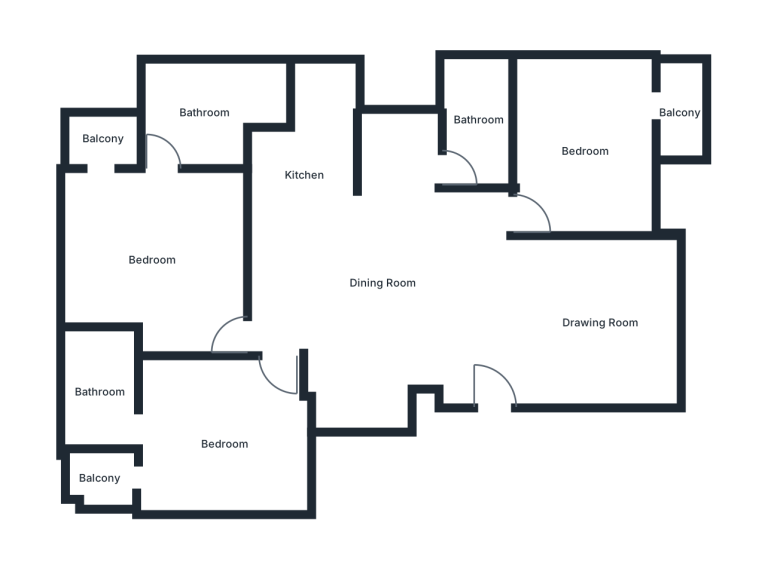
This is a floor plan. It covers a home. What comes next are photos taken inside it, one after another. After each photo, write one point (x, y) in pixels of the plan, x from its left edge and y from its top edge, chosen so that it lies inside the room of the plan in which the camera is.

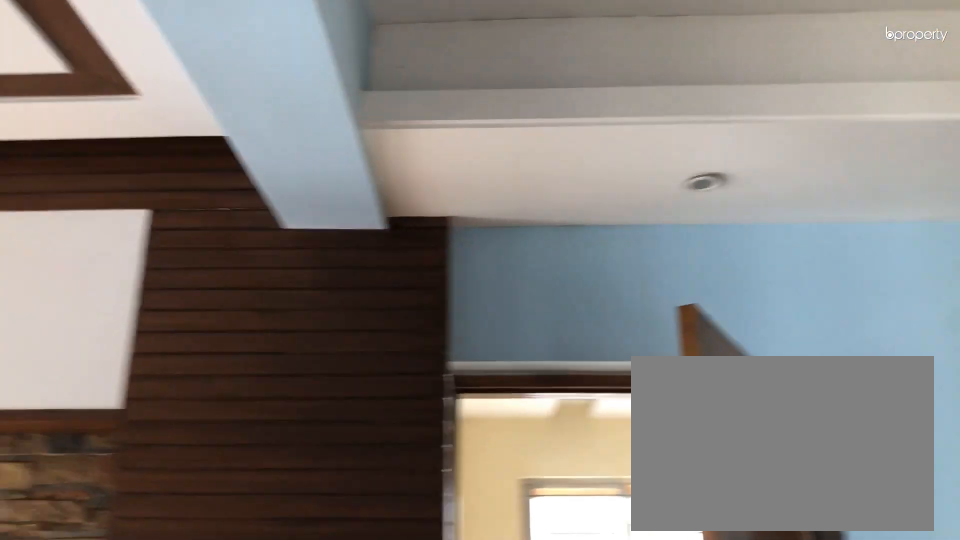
(600, 320)
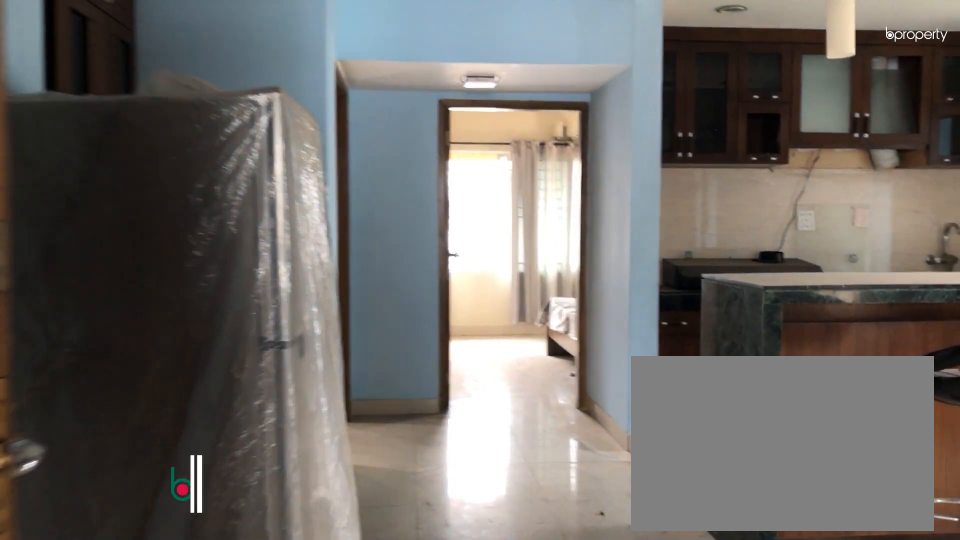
(394, 310)
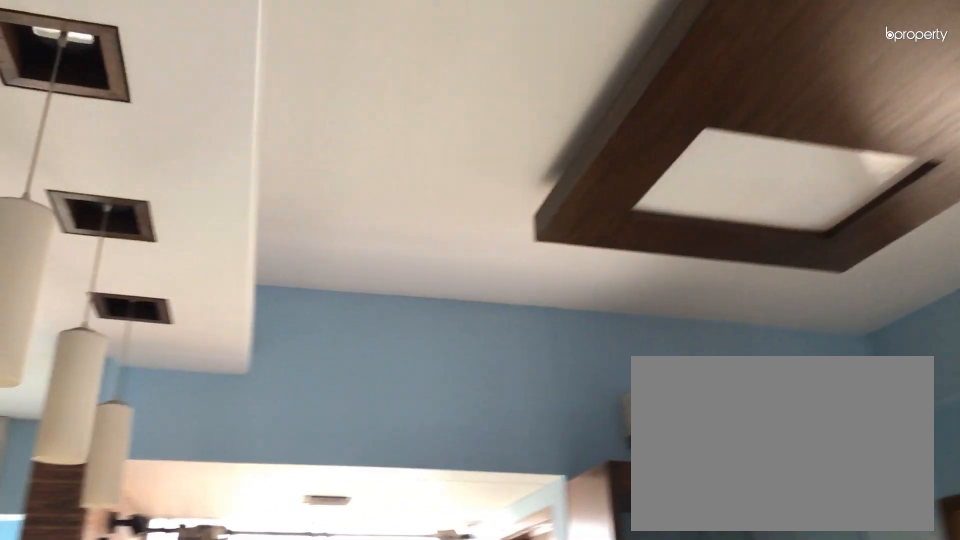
(381, 283)
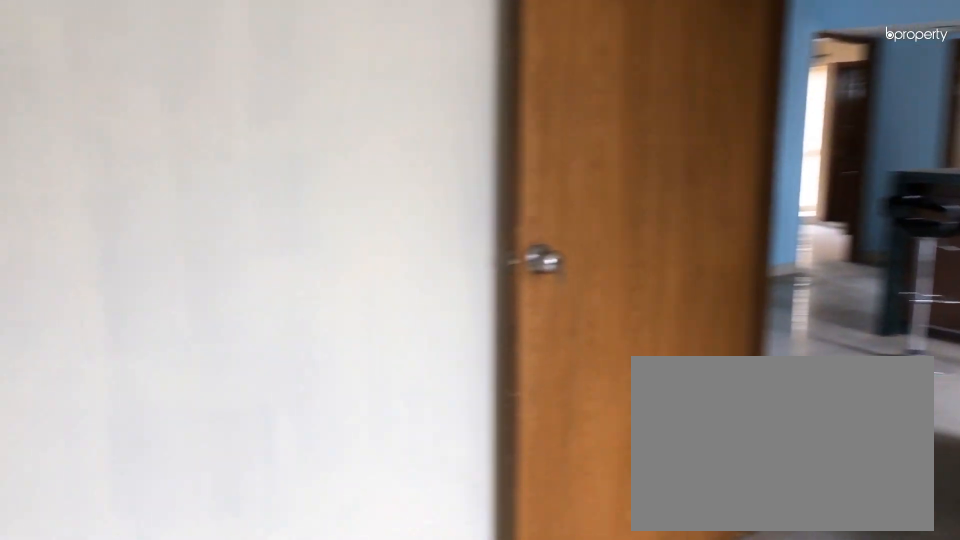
(586, 152)
